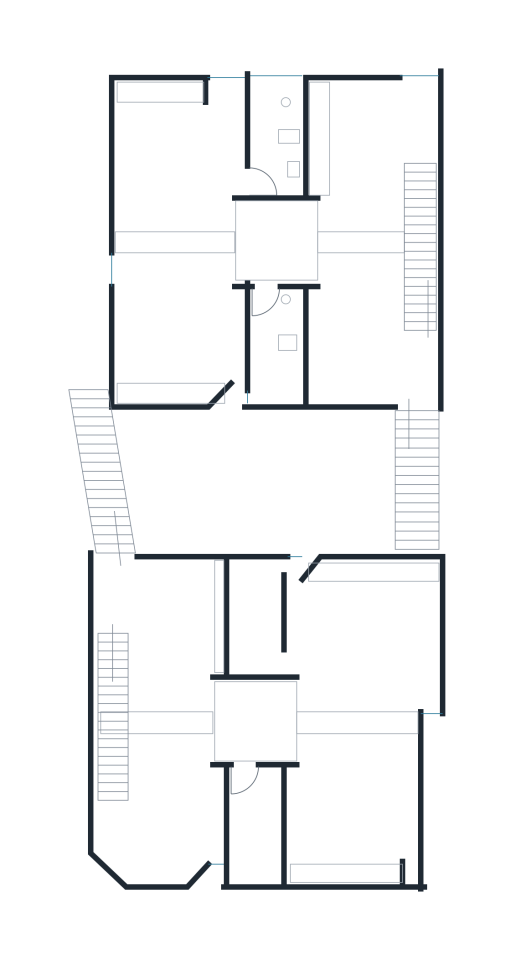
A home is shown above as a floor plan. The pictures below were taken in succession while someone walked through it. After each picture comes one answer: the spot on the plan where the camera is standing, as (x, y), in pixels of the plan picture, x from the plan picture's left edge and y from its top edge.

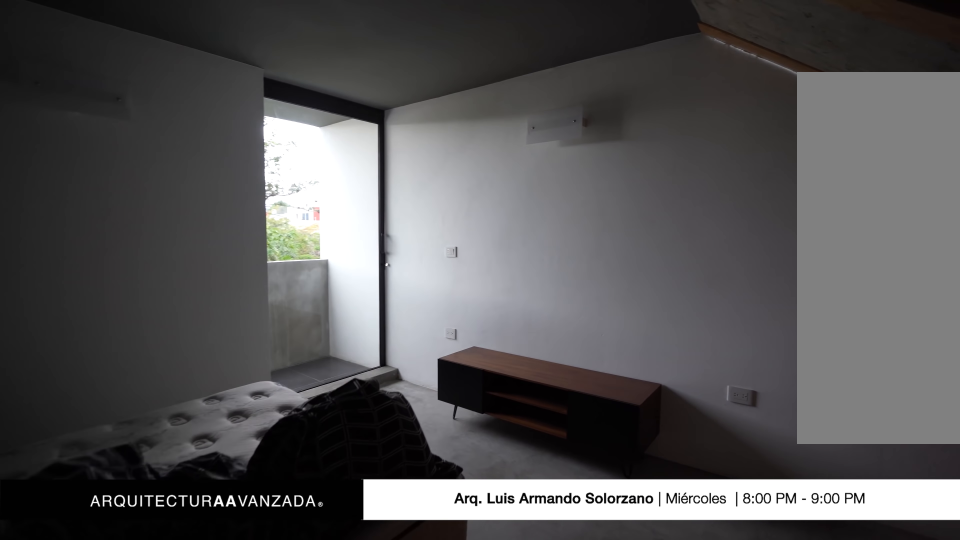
(254, 223)
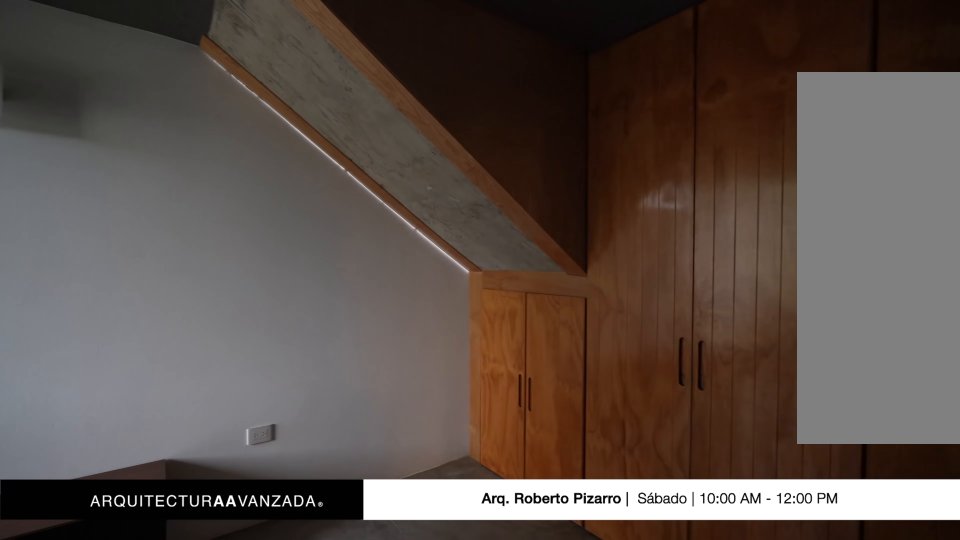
(323, 223)
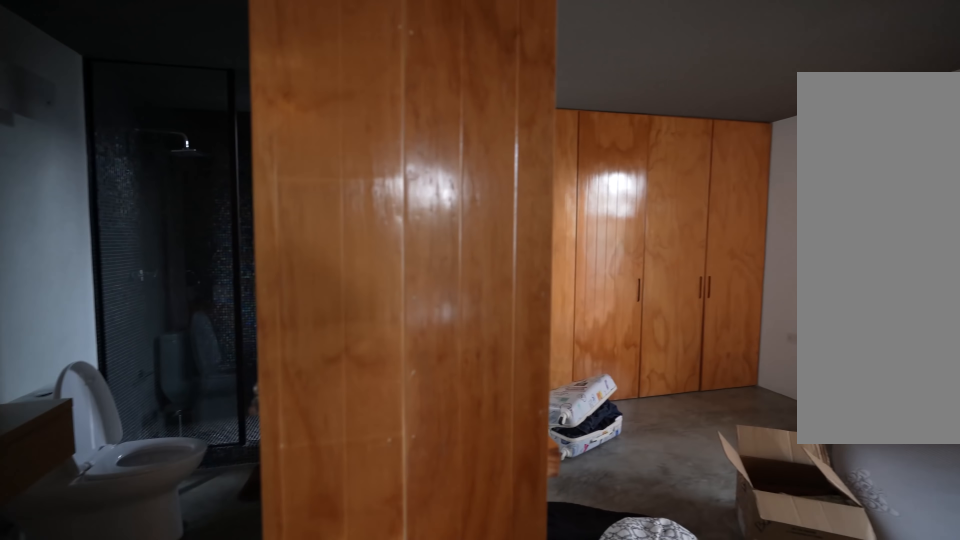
(309, 227)
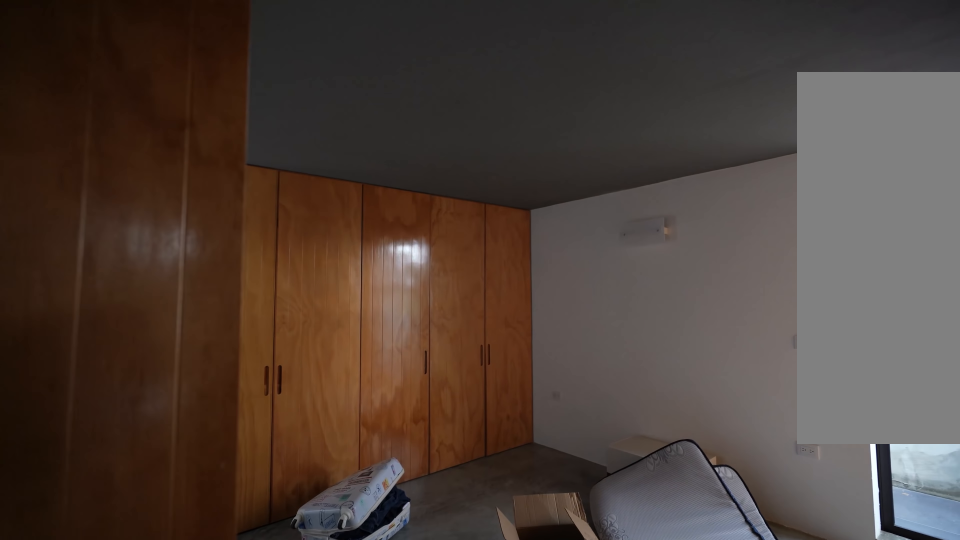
(290, 256)
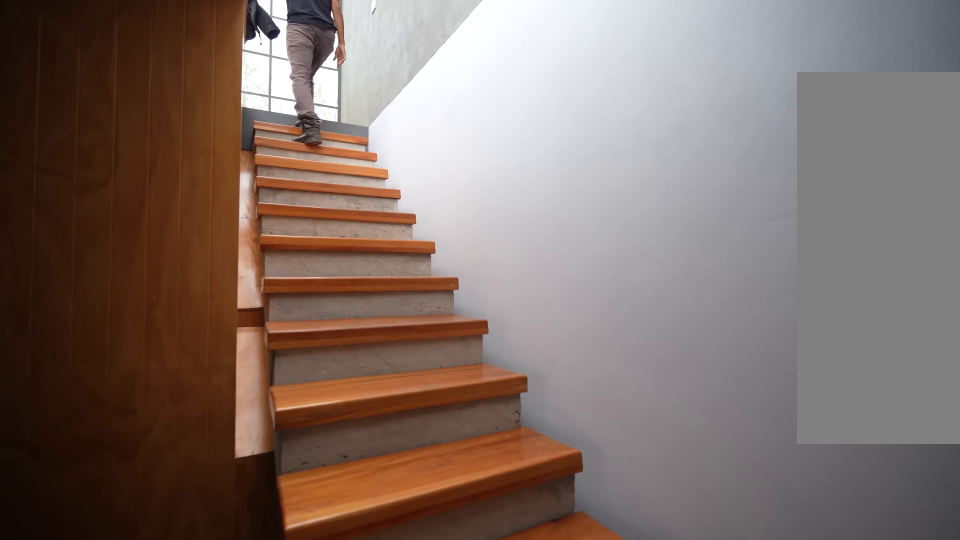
(363, 348)
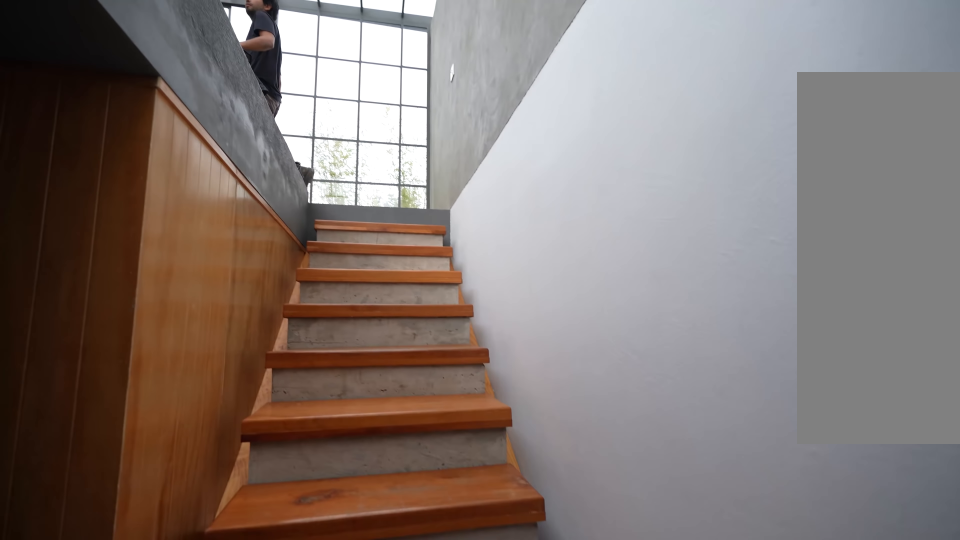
(392, 388)
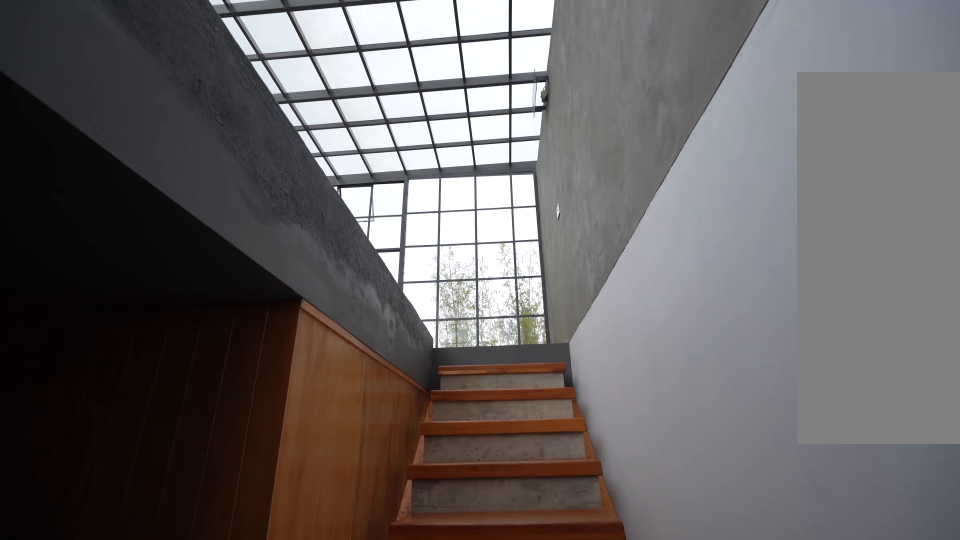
(392, 388)
